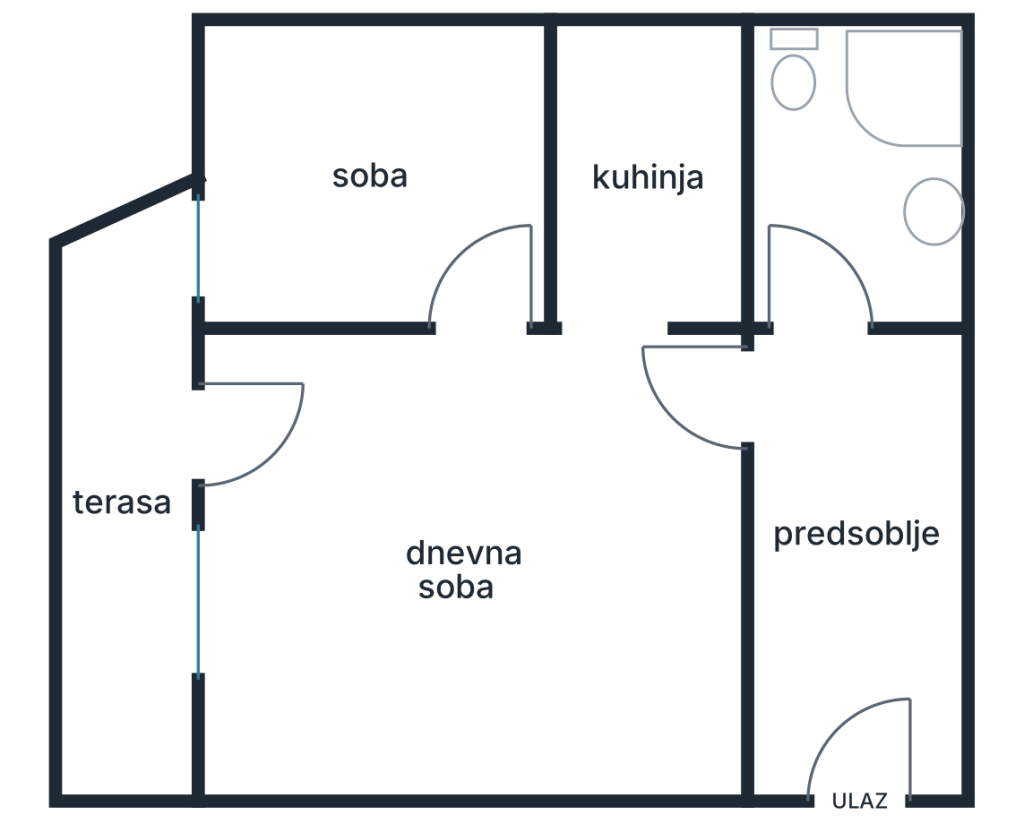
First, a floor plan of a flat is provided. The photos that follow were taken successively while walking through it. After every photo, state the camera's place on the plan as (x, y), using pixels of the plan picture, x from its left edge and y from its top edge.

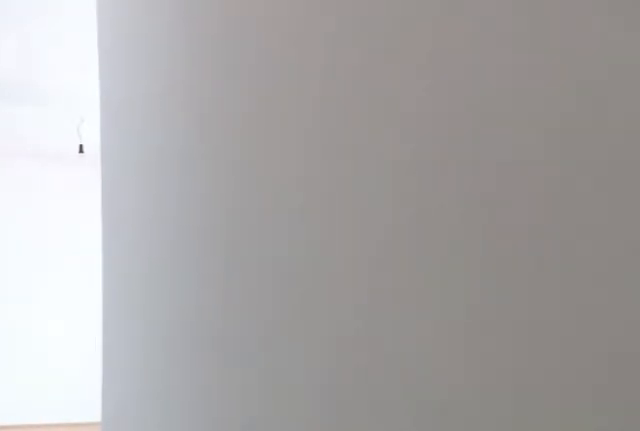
(644, 75)
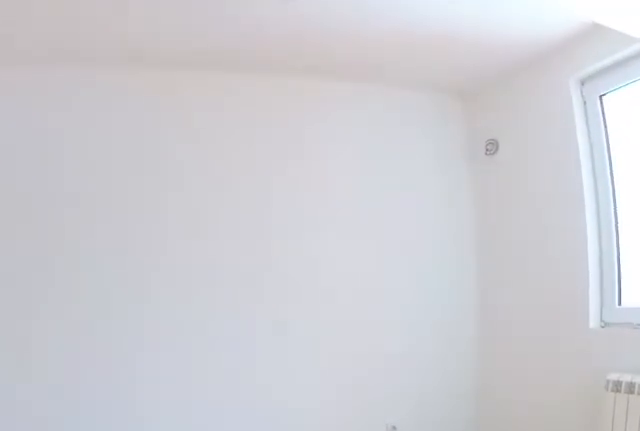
(635, 312)
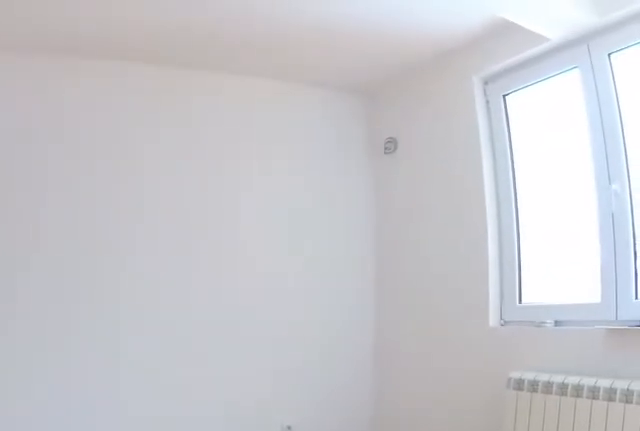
(632, 363)
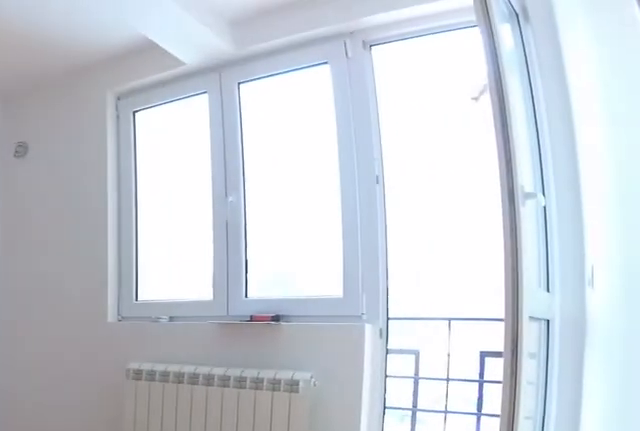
(611, 389)
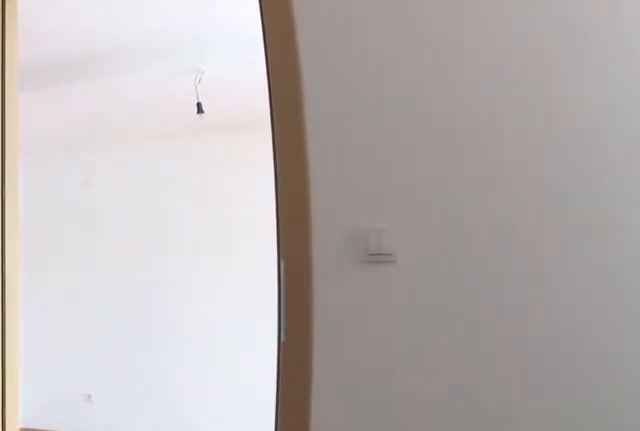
(428, 173)
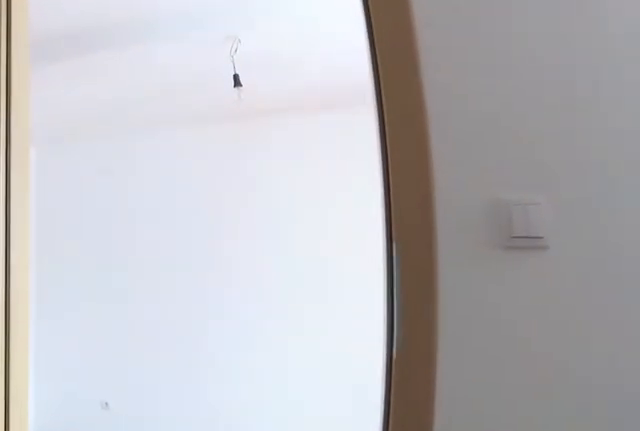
(446, 191)
